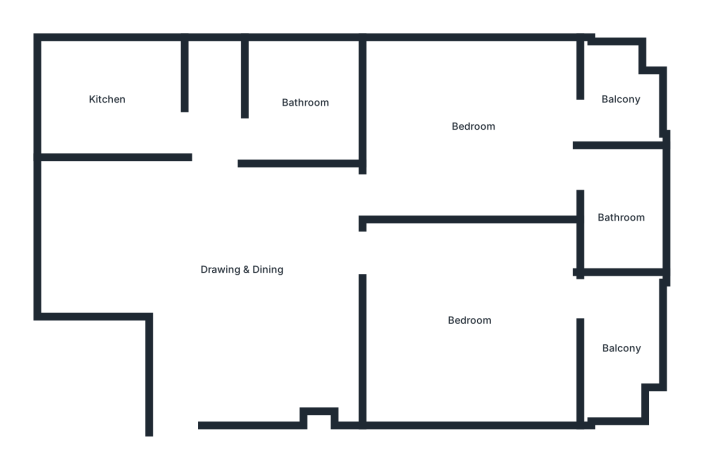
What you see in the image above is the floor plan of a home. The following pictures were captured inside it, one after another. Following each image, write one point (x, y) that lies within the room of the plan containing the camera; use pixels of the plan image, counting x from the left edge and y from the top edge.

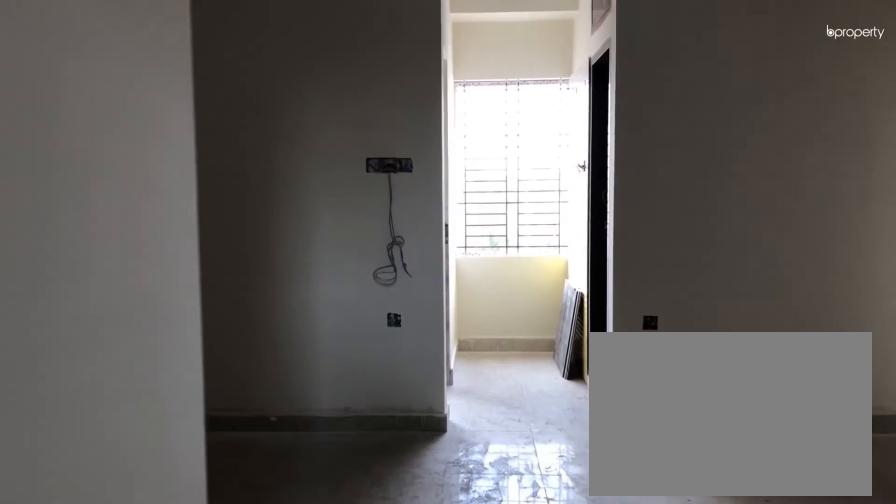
(188, 401)
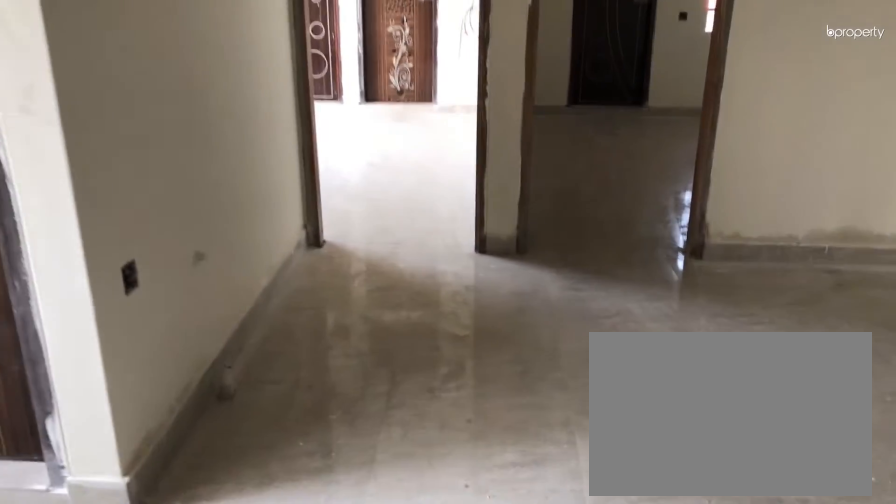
(244, 269)
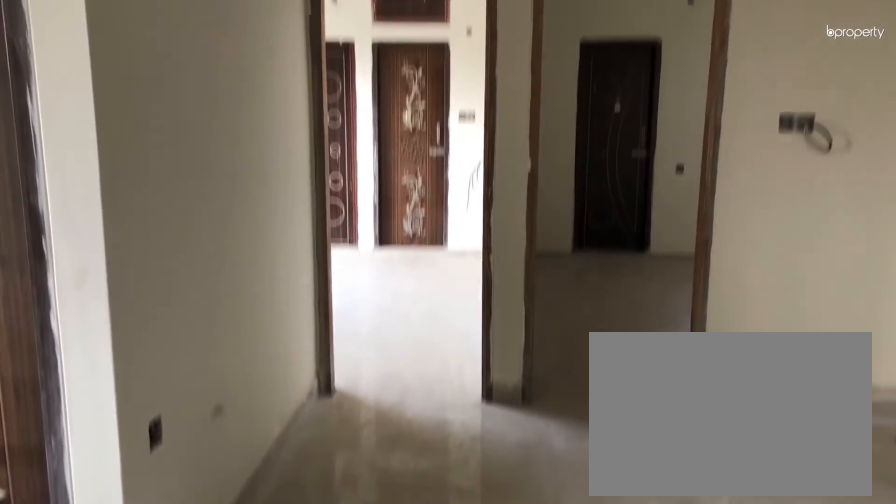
(244, 269)
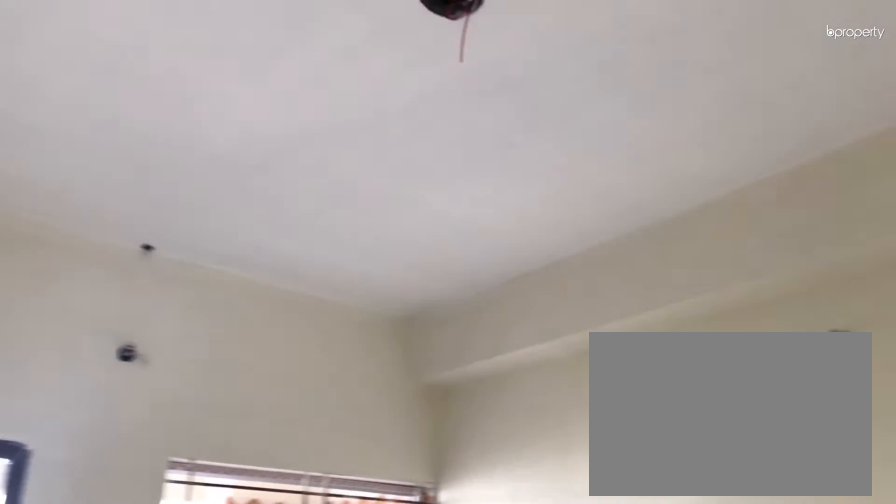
(469, 321)
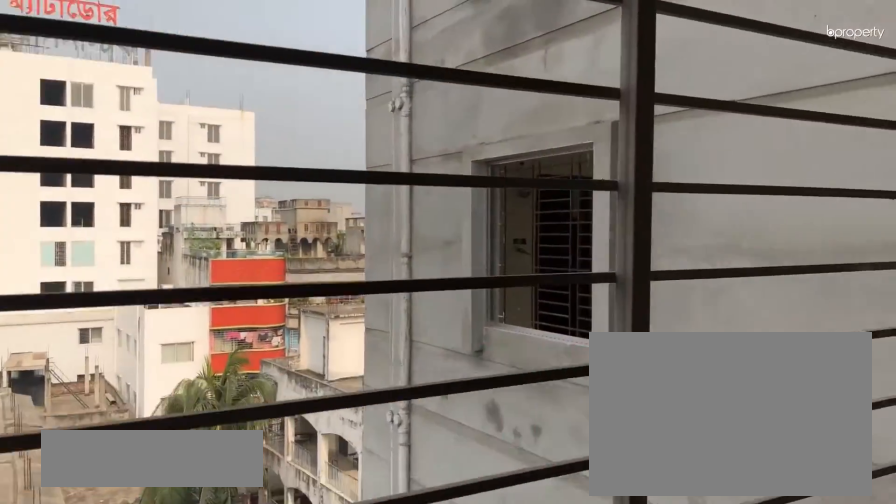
(621, 349)
